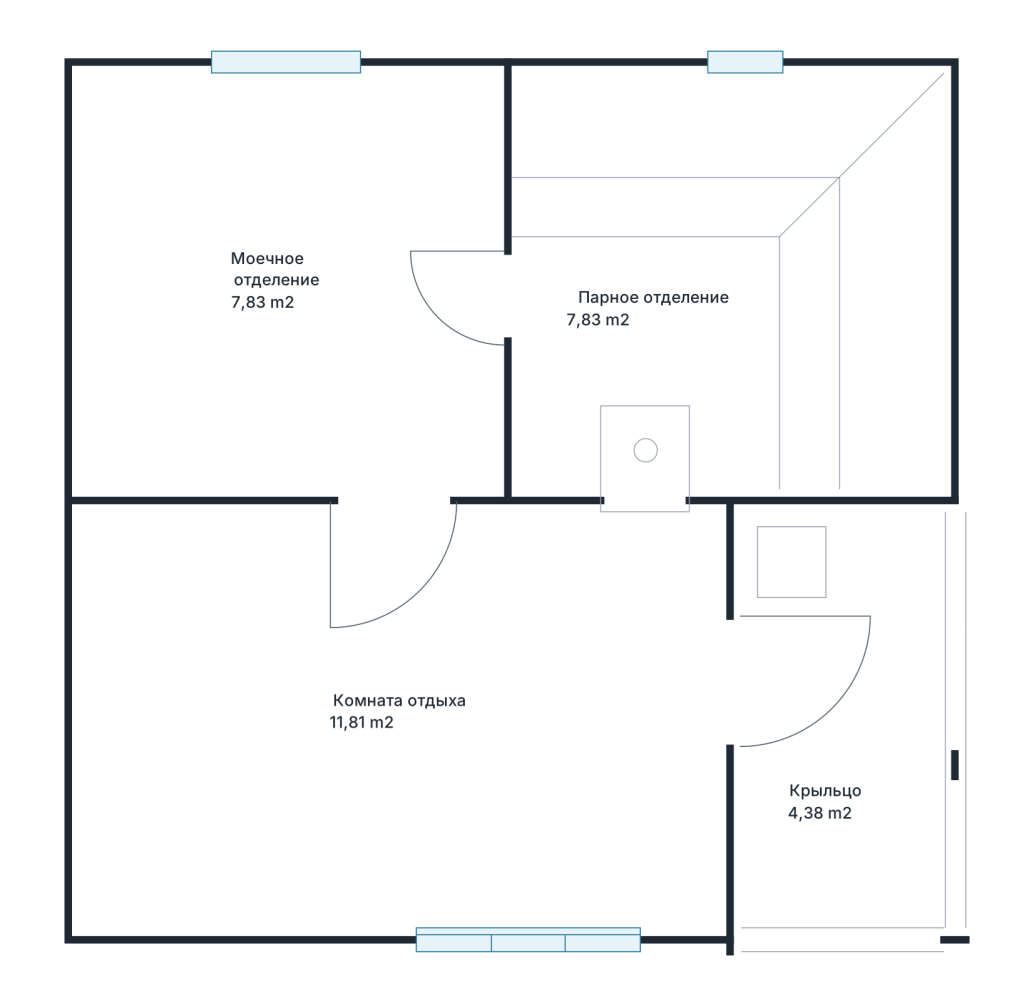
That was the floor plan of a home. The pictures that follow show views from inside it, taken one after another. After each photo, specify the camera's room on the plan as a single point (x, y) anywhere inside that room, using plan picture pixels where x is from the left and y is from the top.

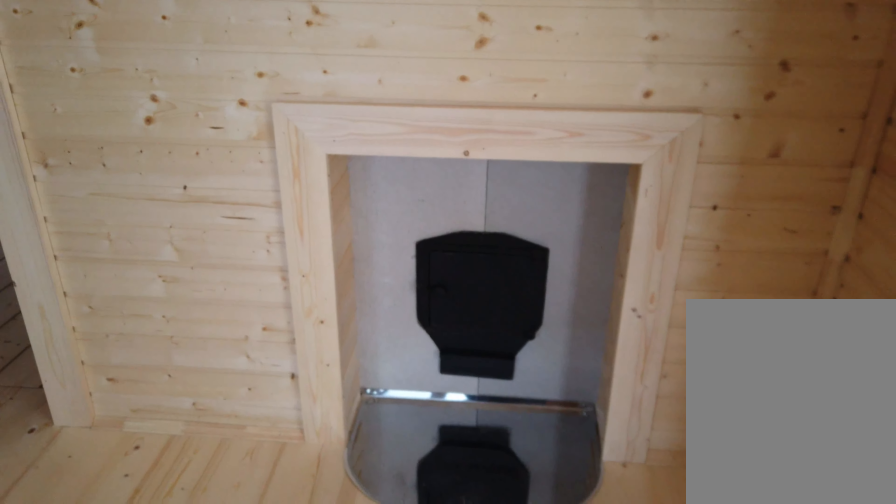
(409, 801)
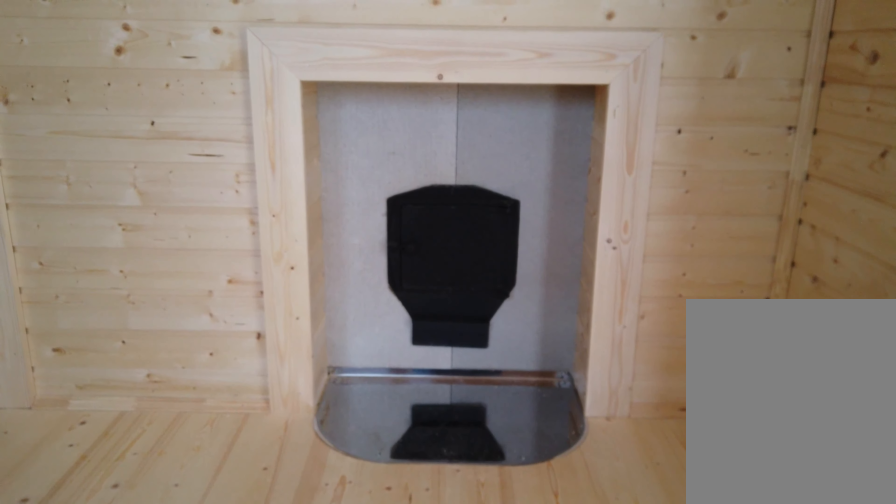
(417, 773)
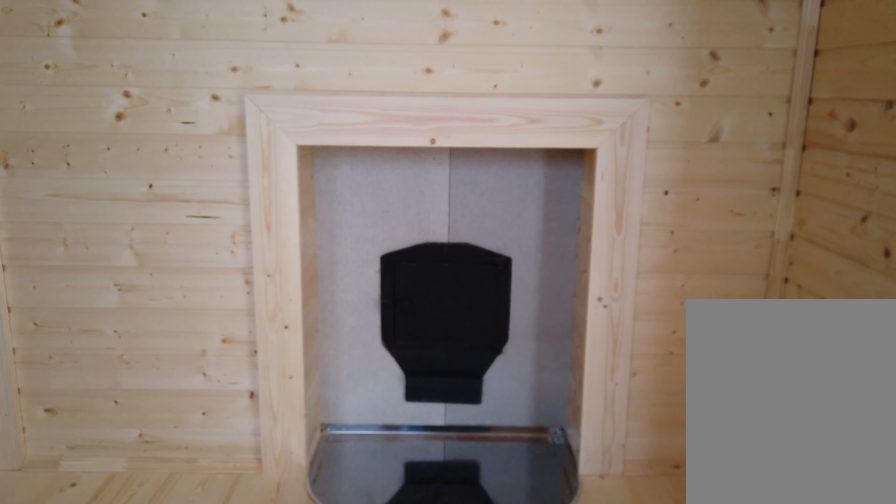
(406, 800)
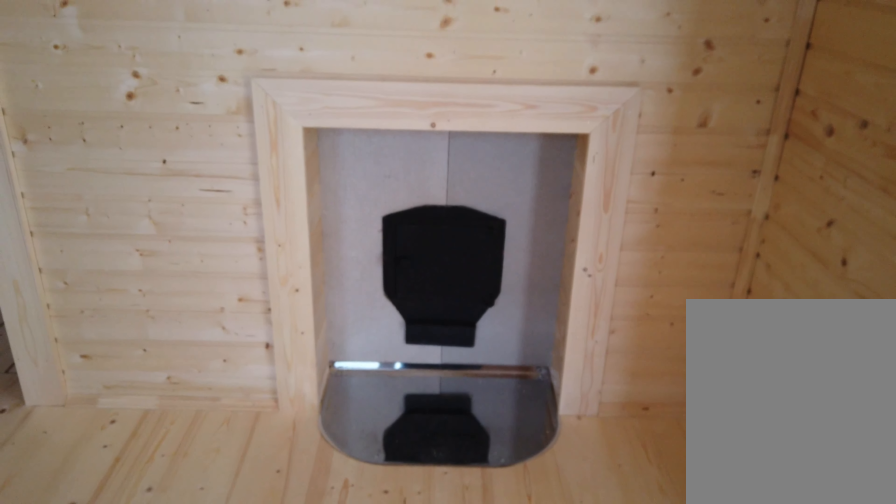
(422, 781)
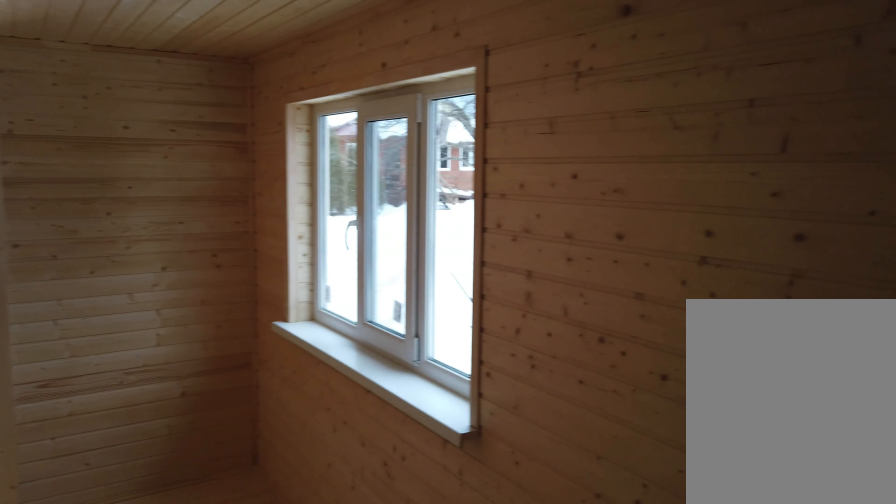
(410, 800)
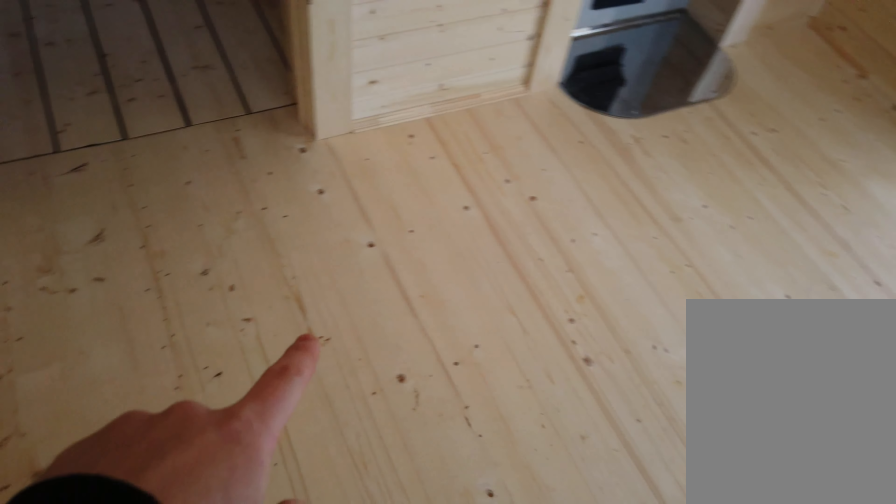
(417, 773)
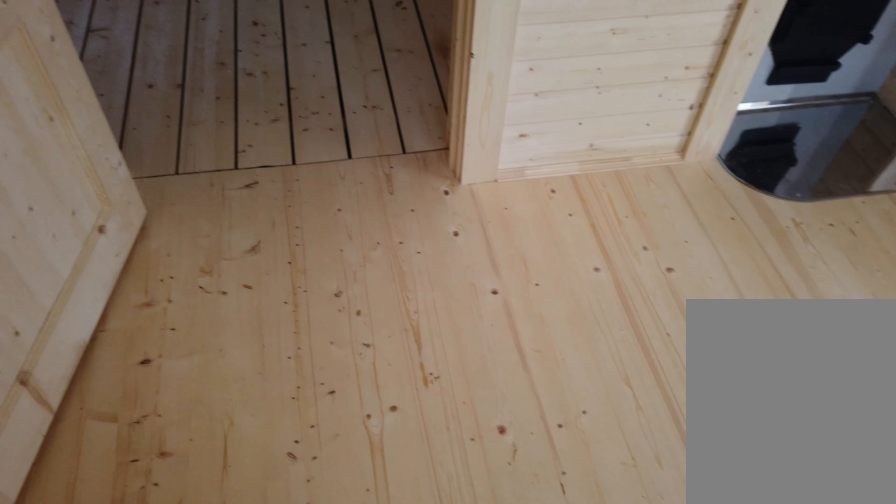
(405, 795)
